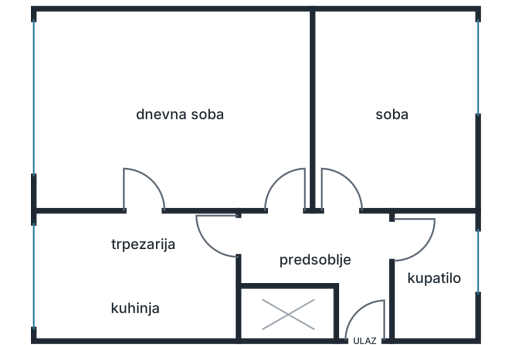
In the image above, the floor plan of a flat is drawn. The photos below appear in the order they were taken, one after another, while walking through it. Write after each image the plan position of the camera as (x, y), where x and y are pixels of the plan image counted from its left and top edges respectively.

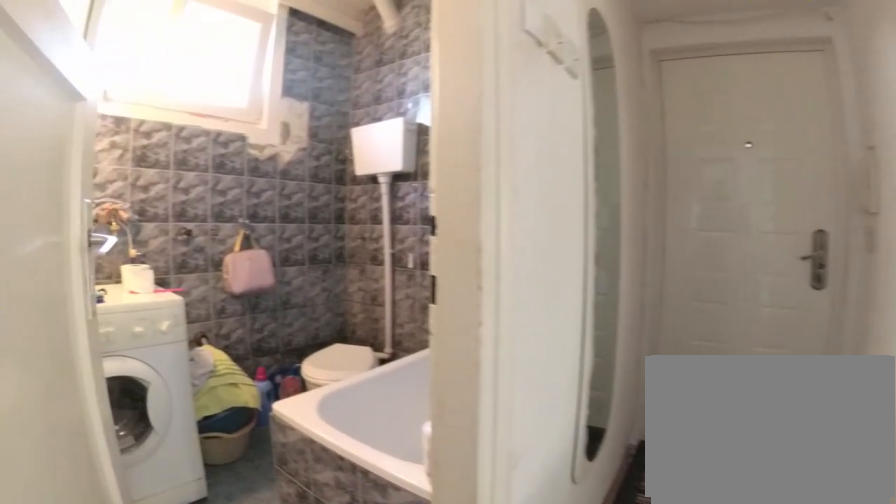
(365, 213)
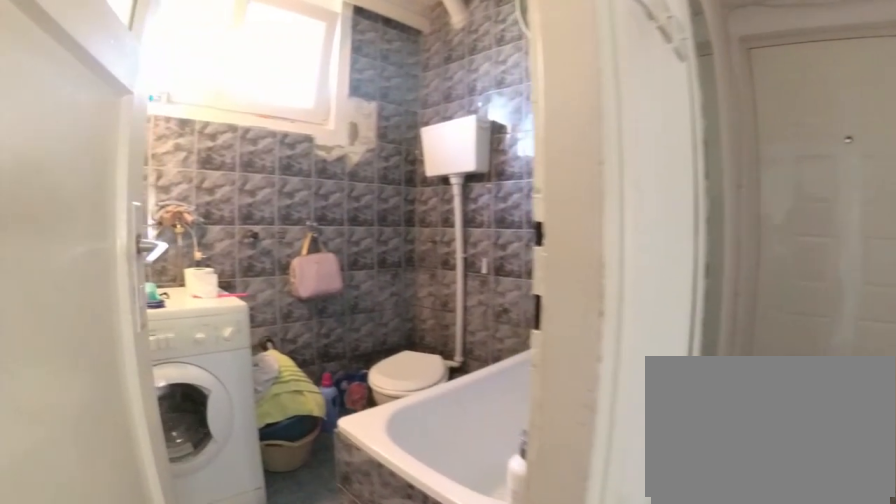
(365, 216)
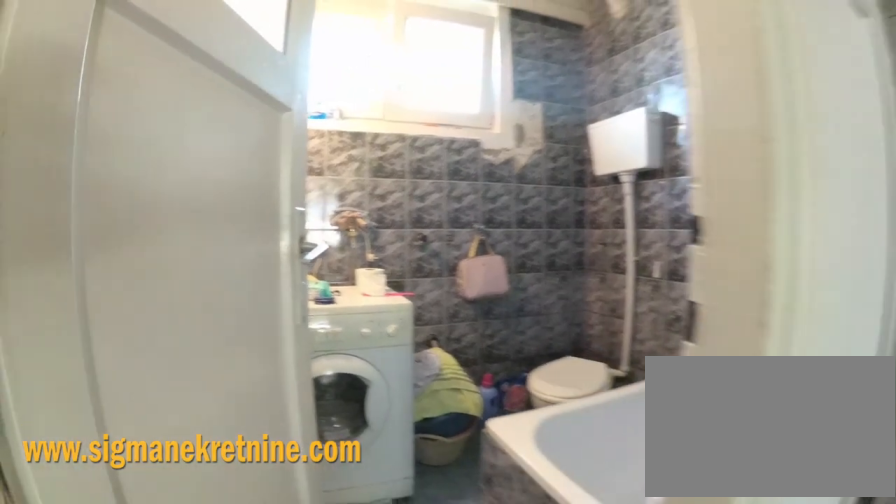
(364, 224)
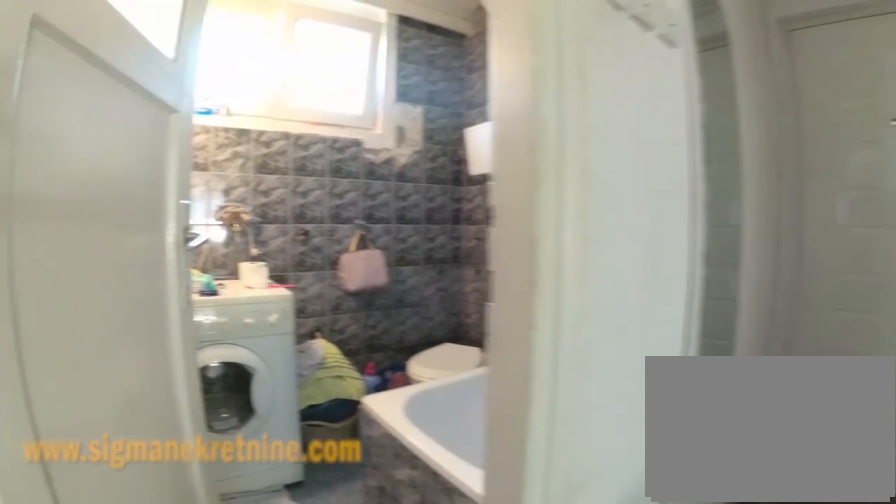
(363, 221)
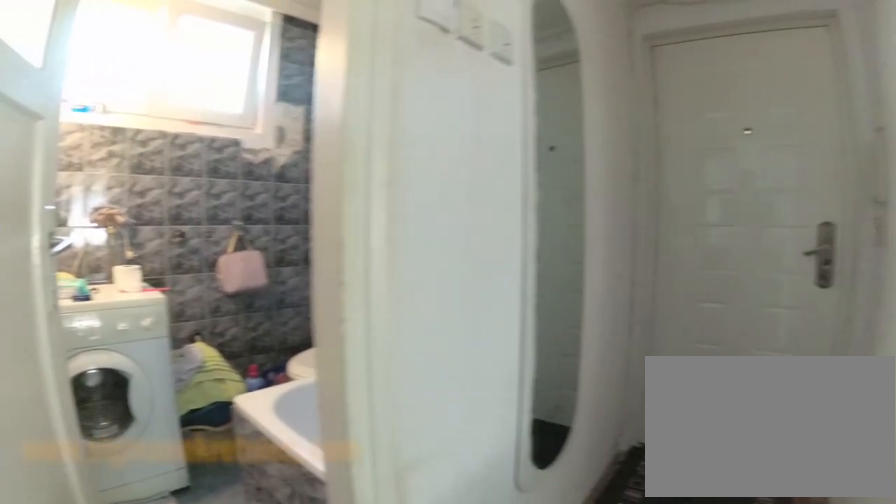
(361, 219)
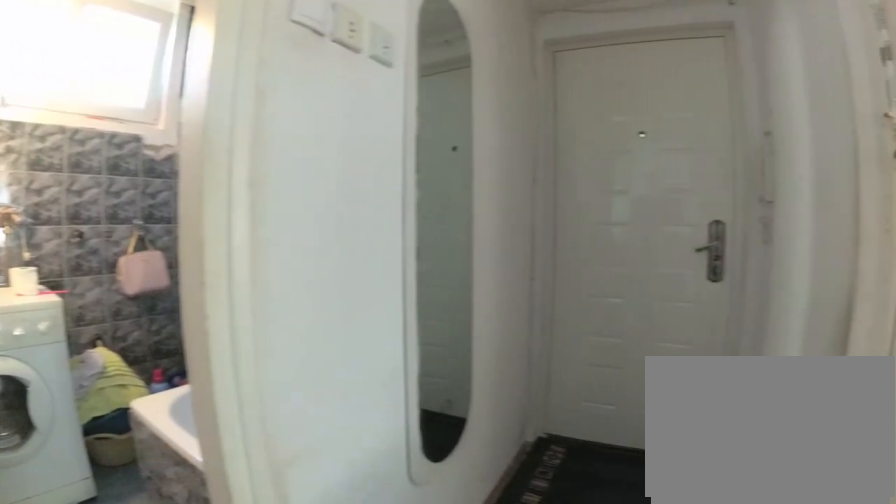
(360, 217)
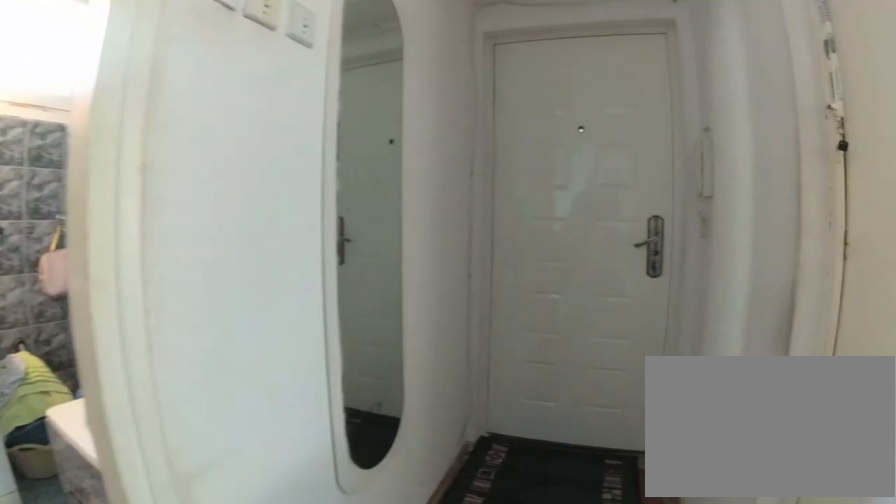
(360, 217)
